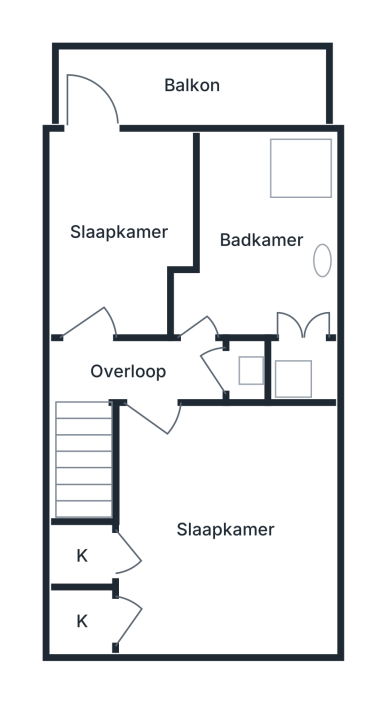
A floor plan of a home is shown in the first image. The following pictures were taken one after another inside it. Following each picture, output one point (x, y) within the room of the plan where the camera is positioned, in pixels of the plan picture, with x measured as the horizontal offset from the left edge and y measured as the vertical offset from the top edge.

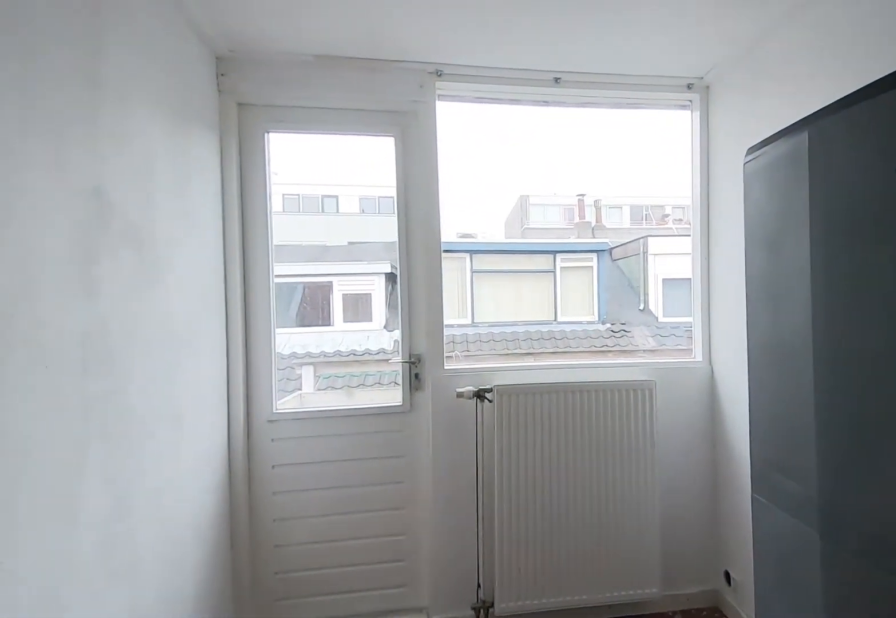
(123, 186)
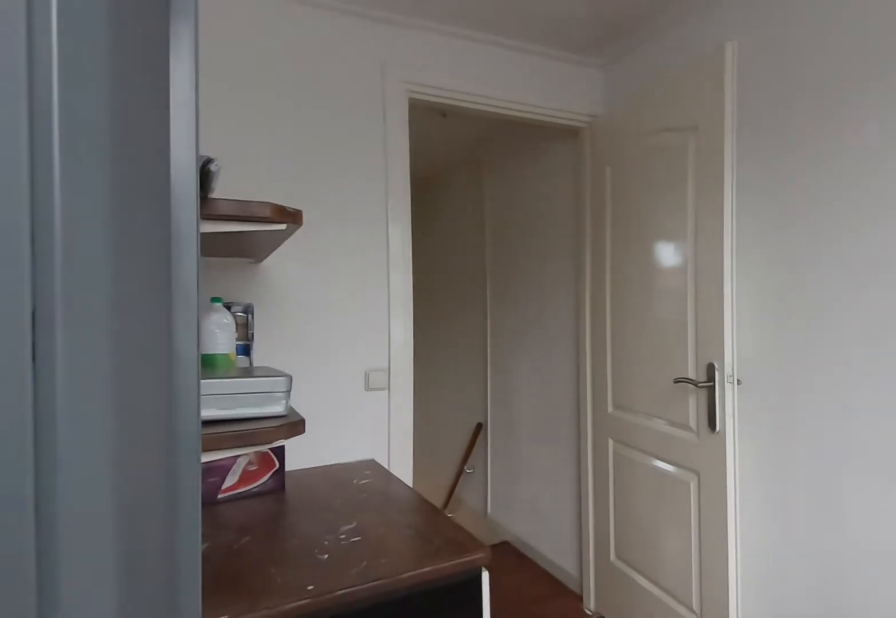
(123, 186)
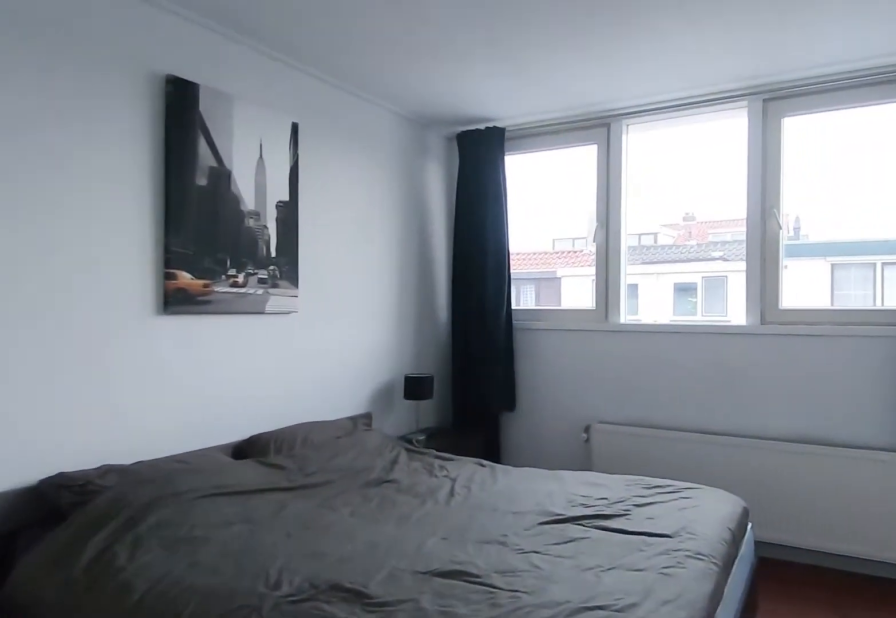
(319, 589)
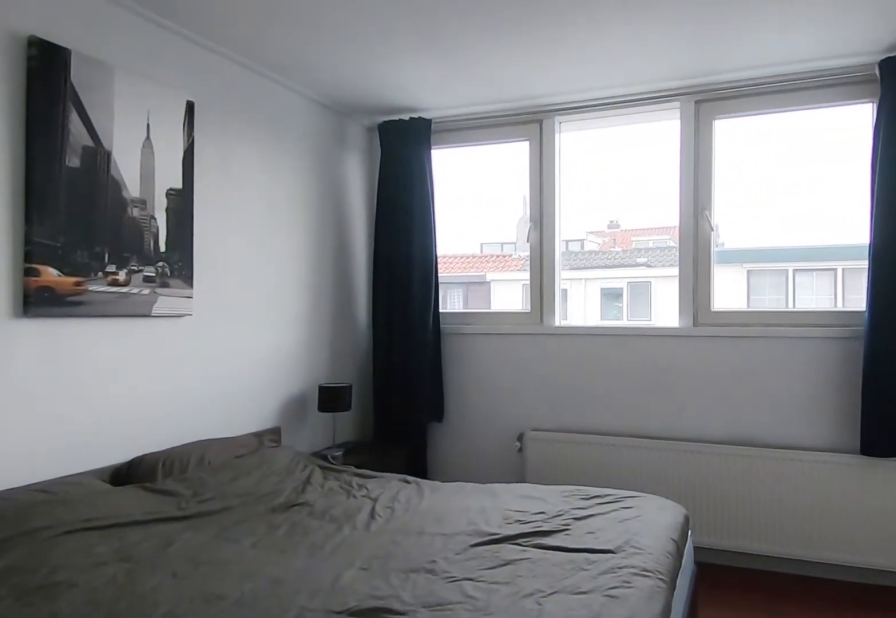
(319, 589)
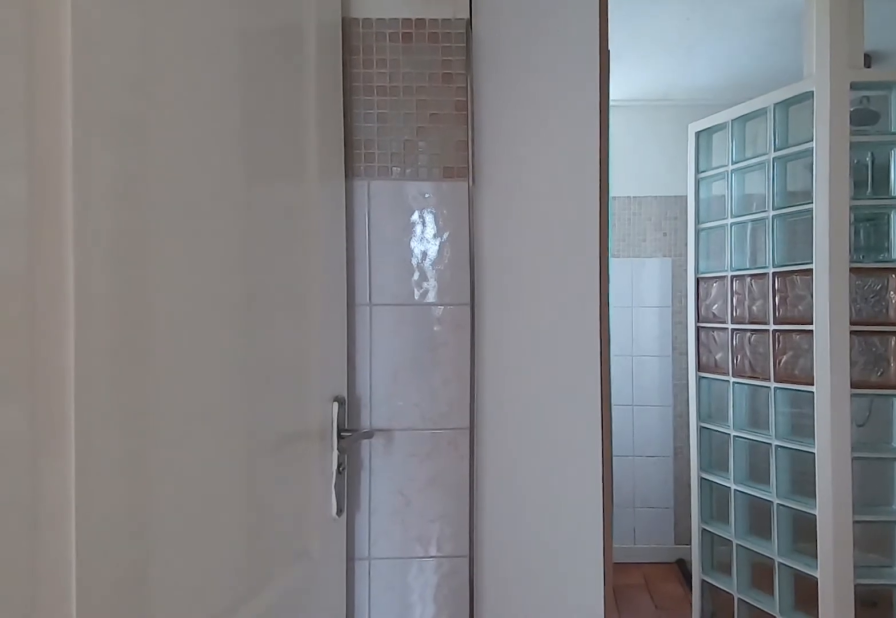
(250, 179)
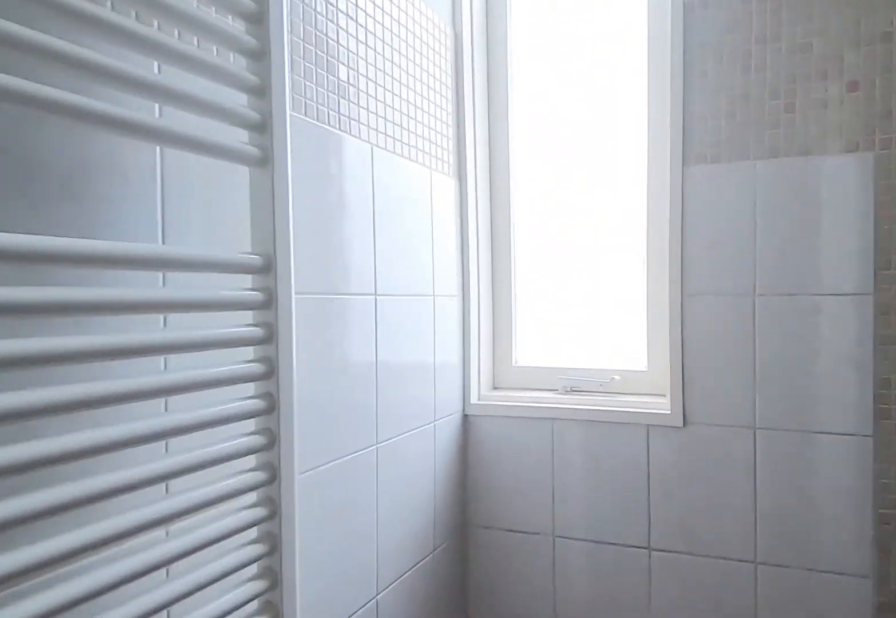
(250, 179)
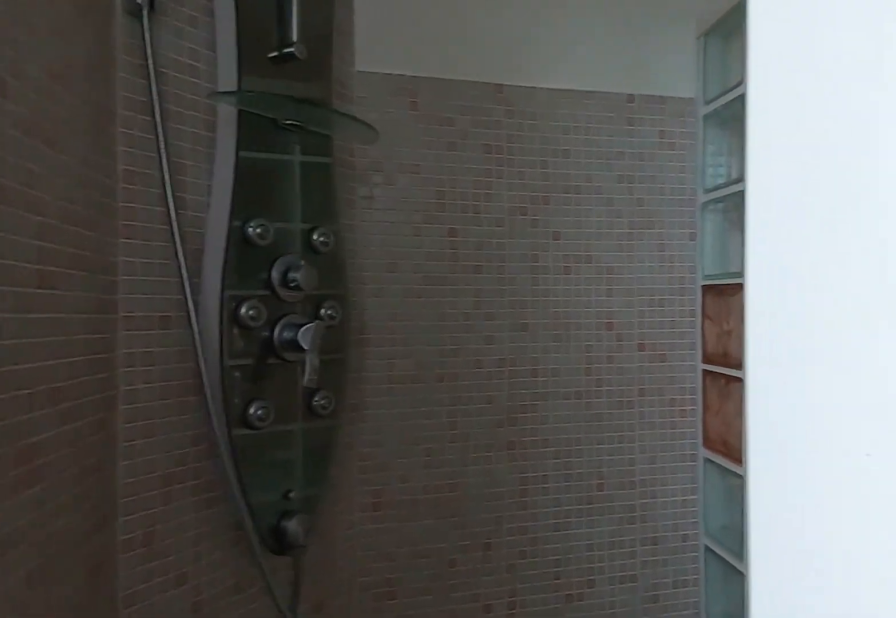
(250, 179)
